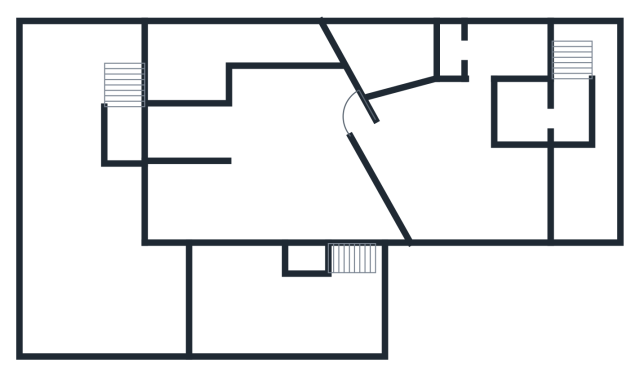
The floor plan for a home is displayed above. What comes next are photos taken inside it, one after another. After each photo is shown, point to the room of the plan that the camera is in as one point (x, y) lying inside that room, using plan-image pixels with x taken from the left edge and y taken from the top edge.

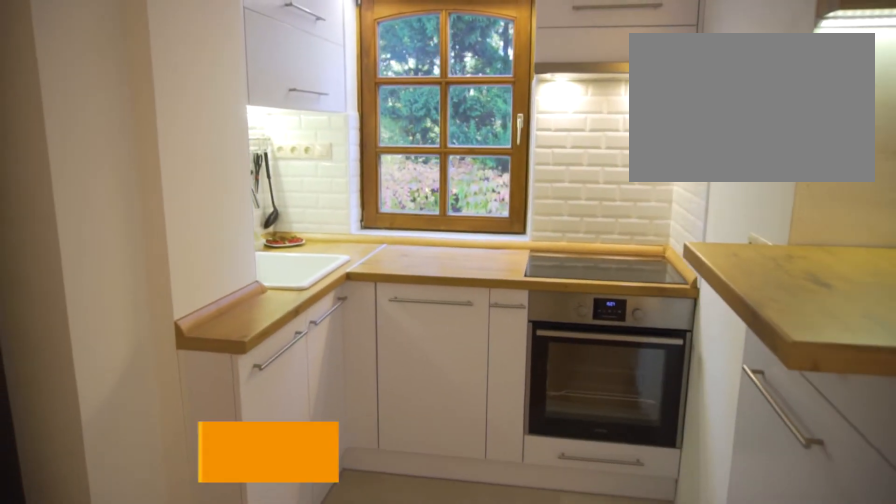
(199, 185)
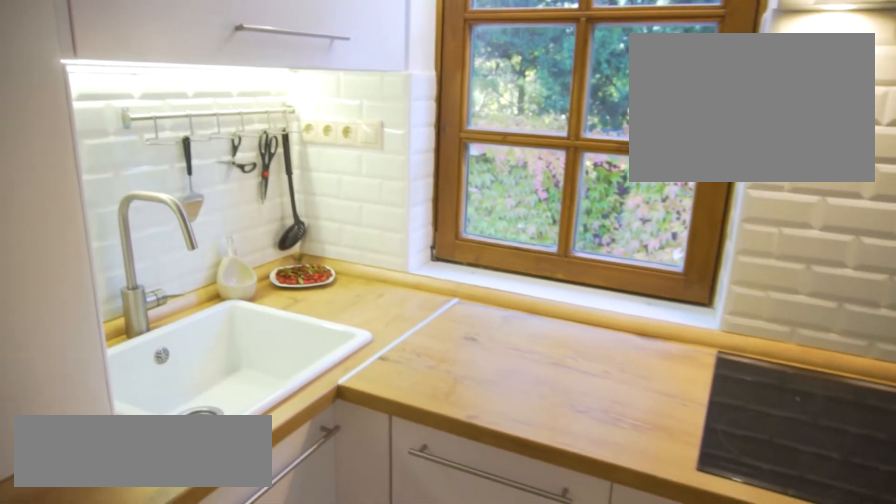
(200, 185)
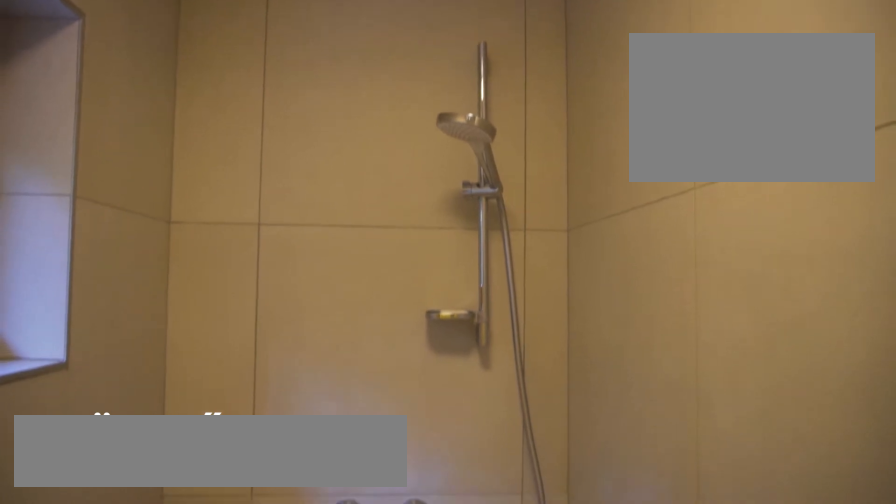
(199, 59)
